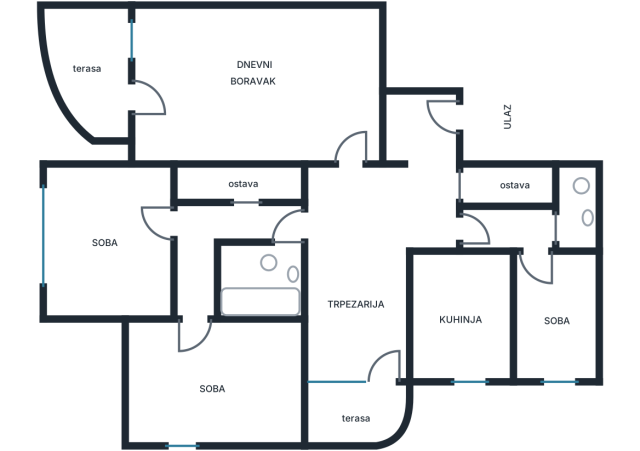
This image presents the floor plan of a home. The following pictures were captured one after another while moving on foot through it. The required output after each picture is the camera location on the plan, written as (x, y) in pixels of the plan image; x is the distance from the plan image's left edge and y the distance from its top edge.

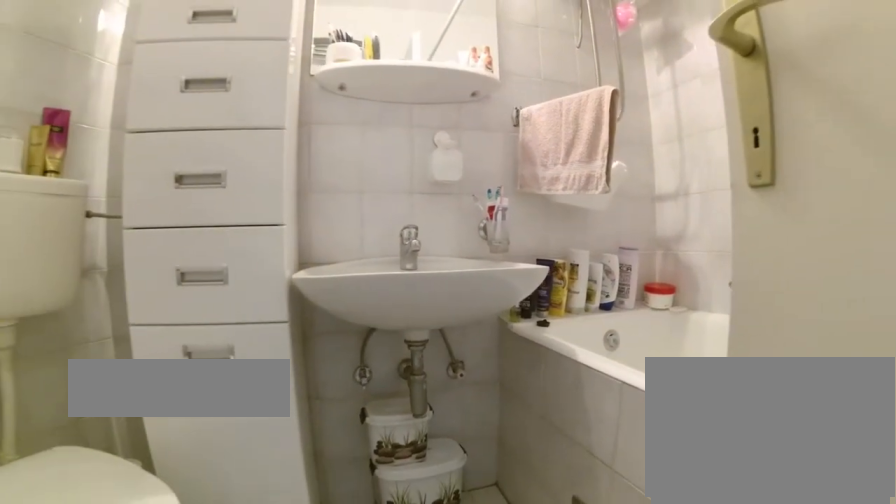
(218, 280)
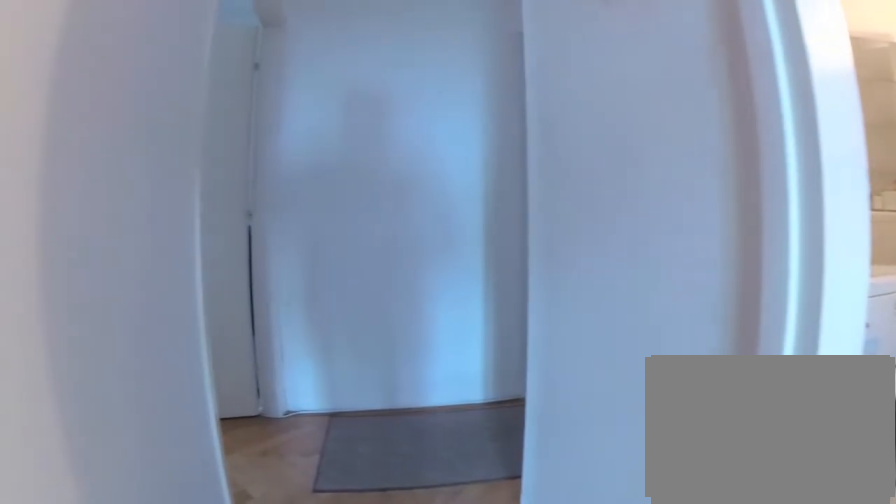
(195, 303)
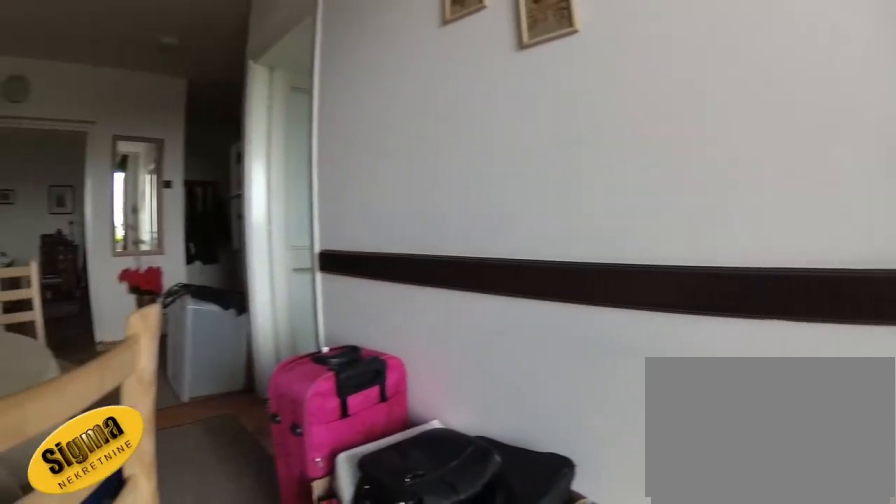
(351, 353)
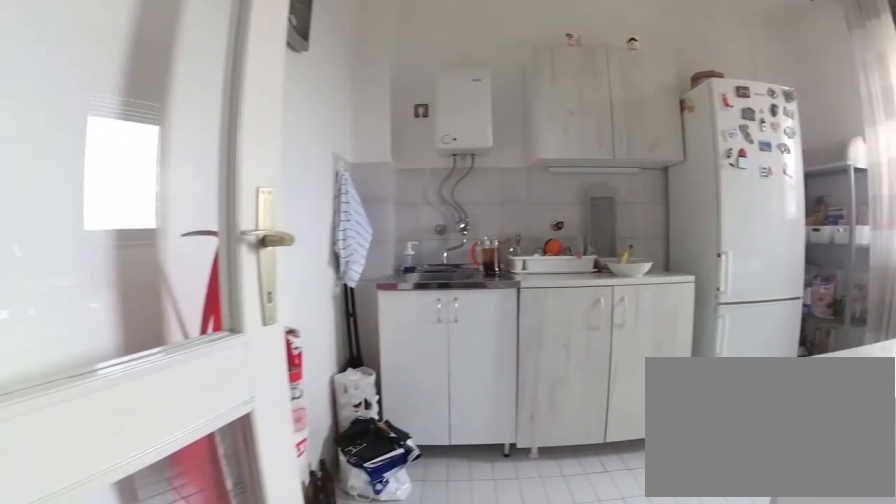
(387, 287)
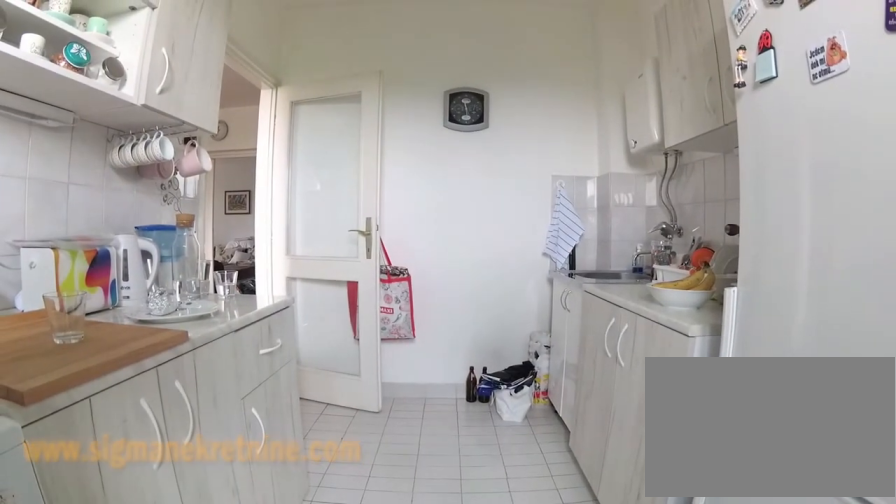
(463, 384)
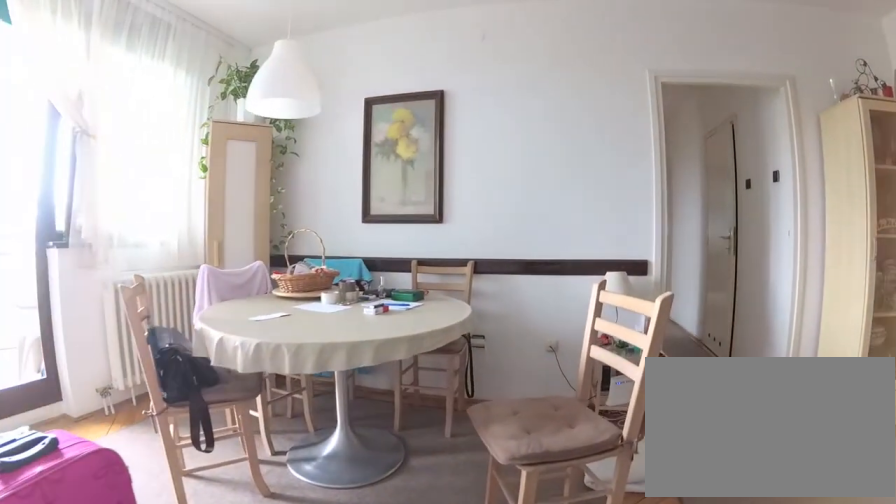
(430, 281)
